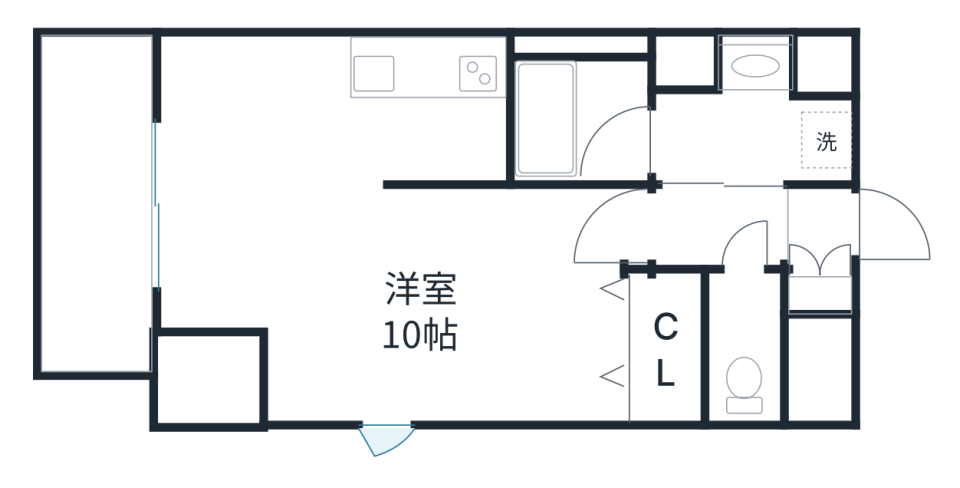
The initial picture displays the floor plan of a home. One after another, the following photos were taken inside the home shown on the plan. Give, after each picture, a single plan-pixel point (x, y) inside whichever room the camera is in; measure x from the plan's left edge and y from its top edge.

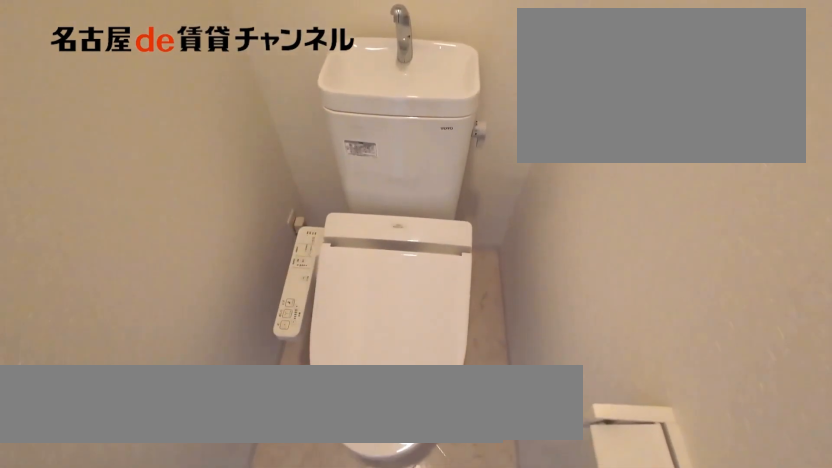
(748, 350)
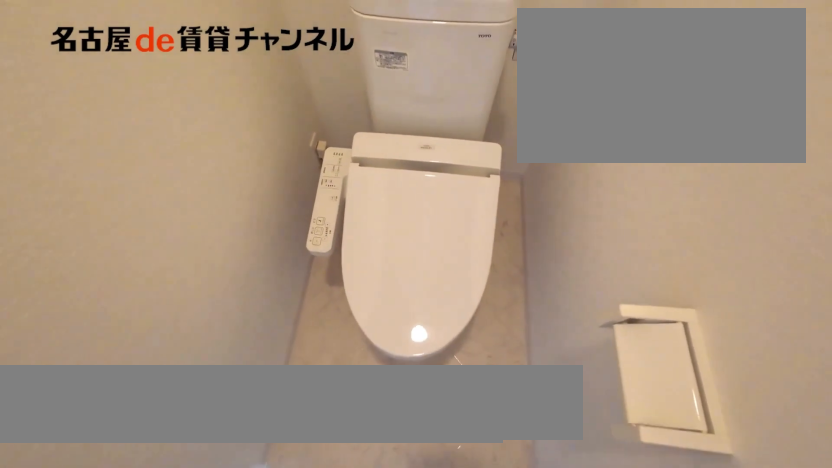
(748, 350)
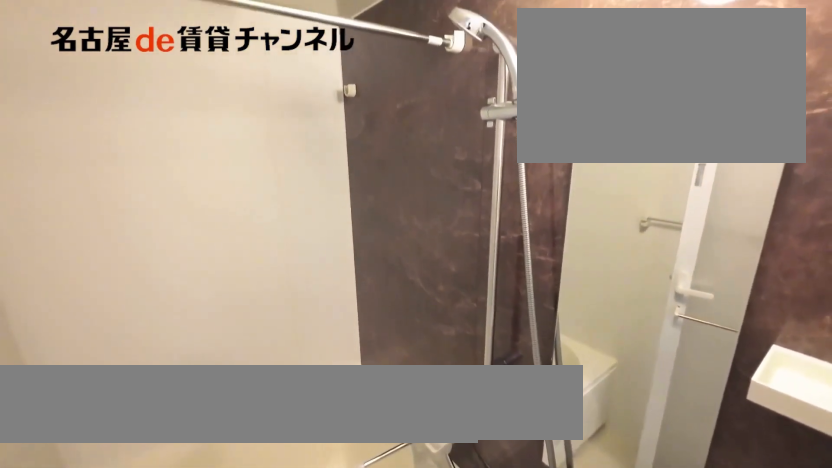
(584, 107)
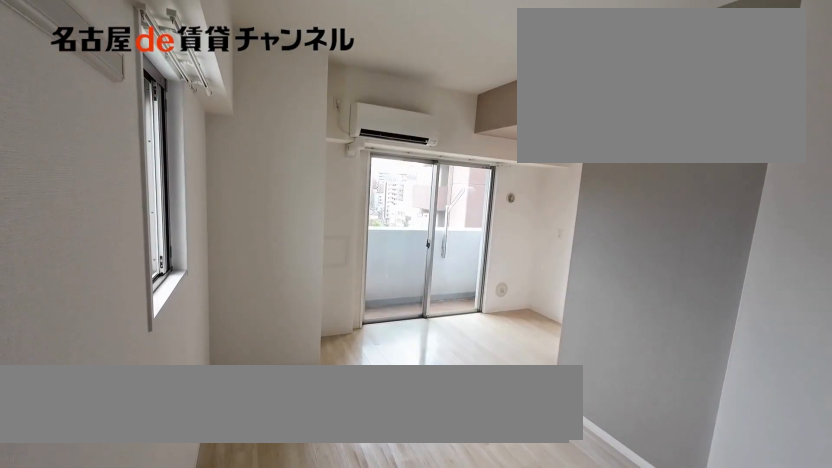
(436, 321)
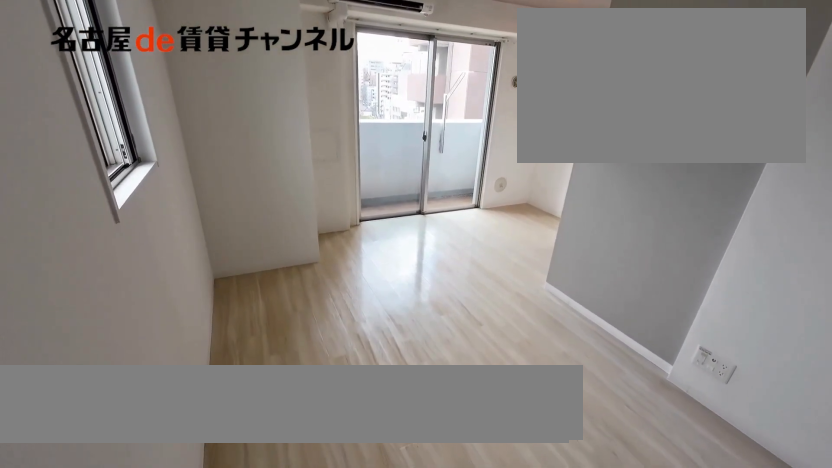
(436, 321)
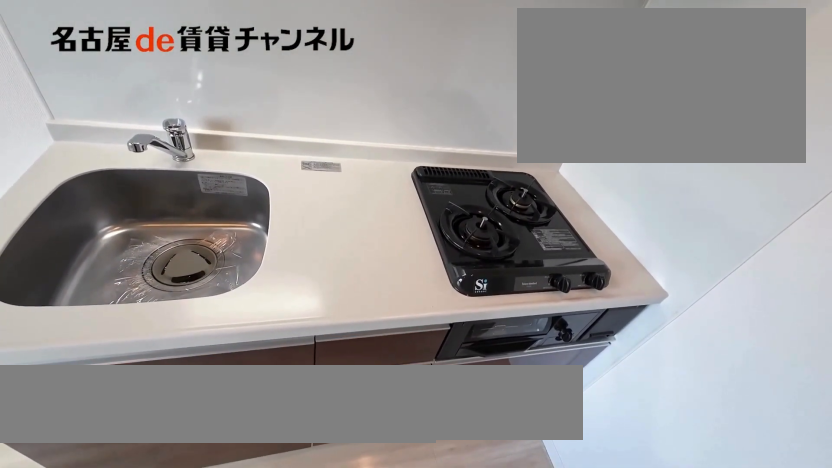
(430, 107)
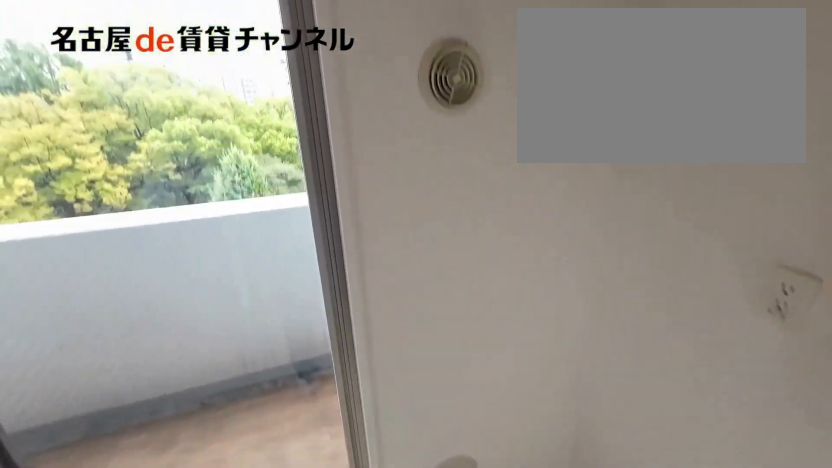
(254, 110)
